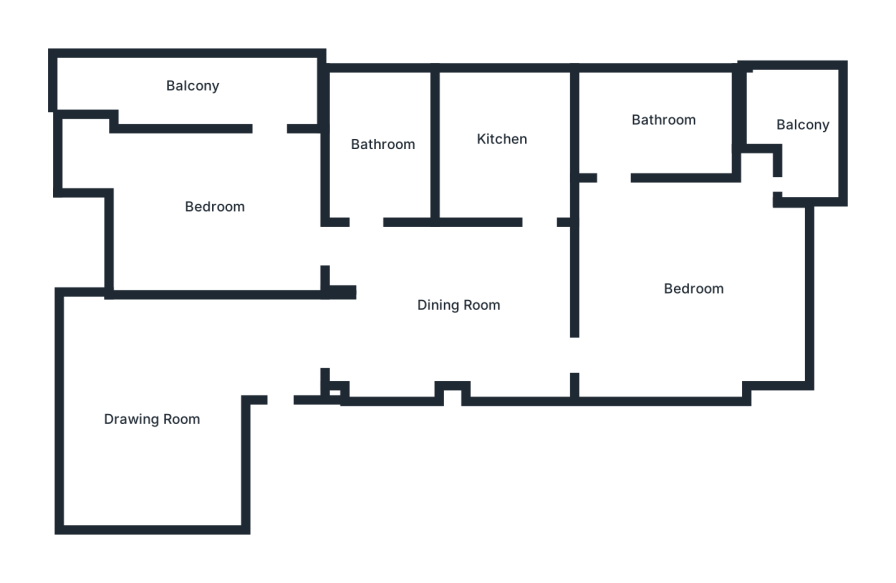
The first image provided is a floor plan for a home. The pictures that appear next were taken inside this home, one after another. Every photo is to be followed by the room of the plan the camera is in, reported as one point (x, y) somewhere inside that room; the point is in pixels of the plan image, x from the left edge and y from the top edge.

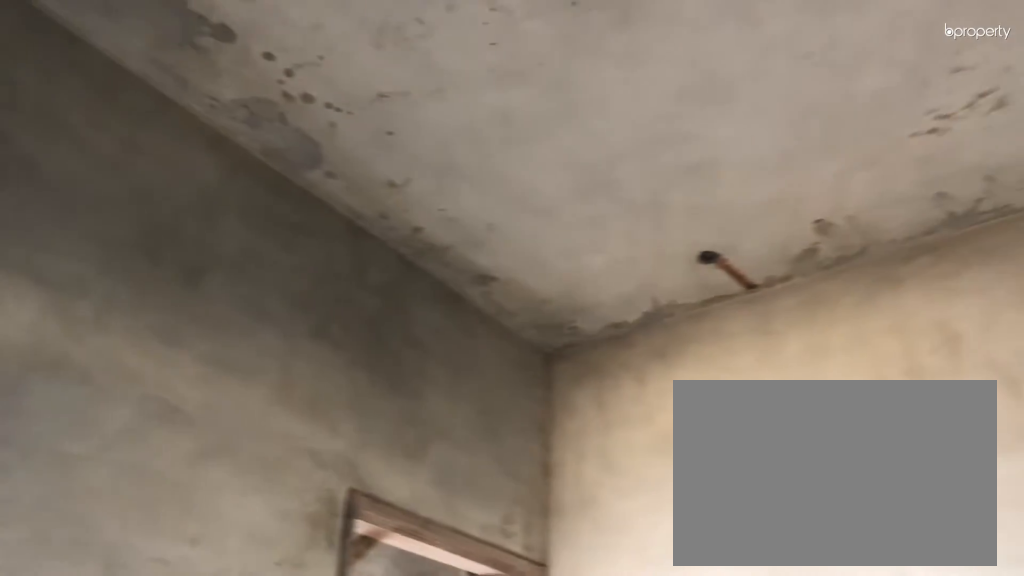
(451, 305)
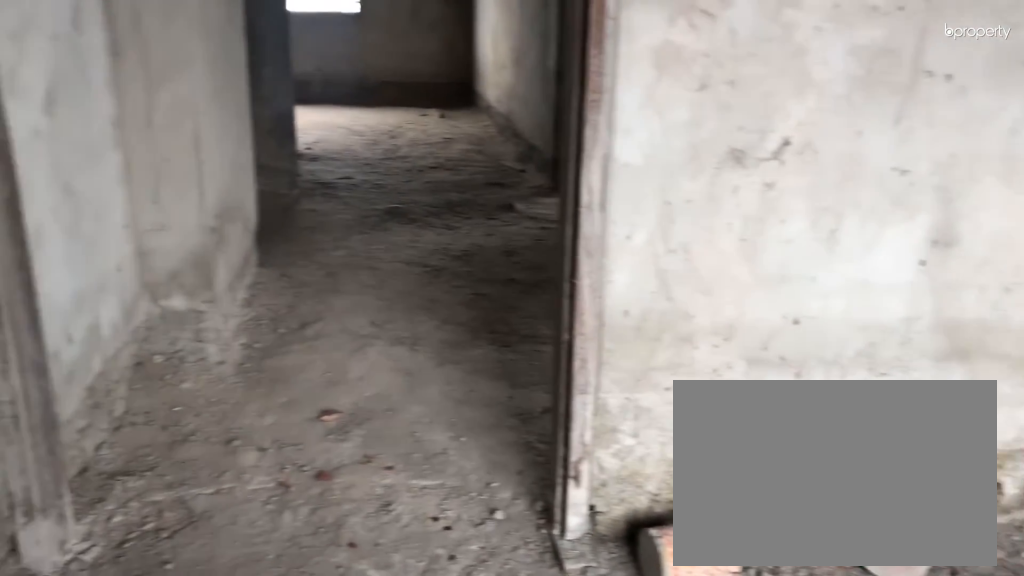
(695, 290)
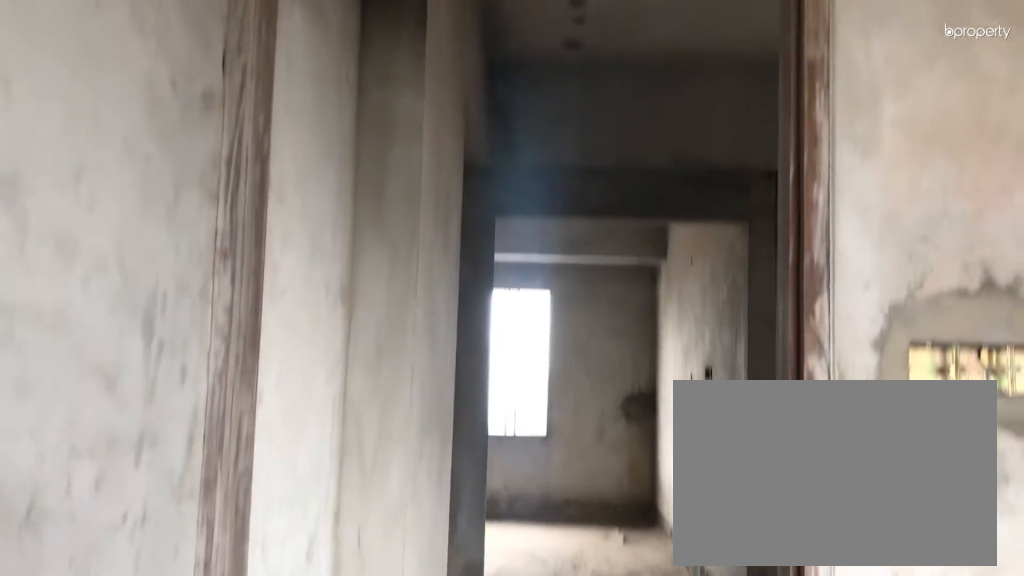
(695, 290)
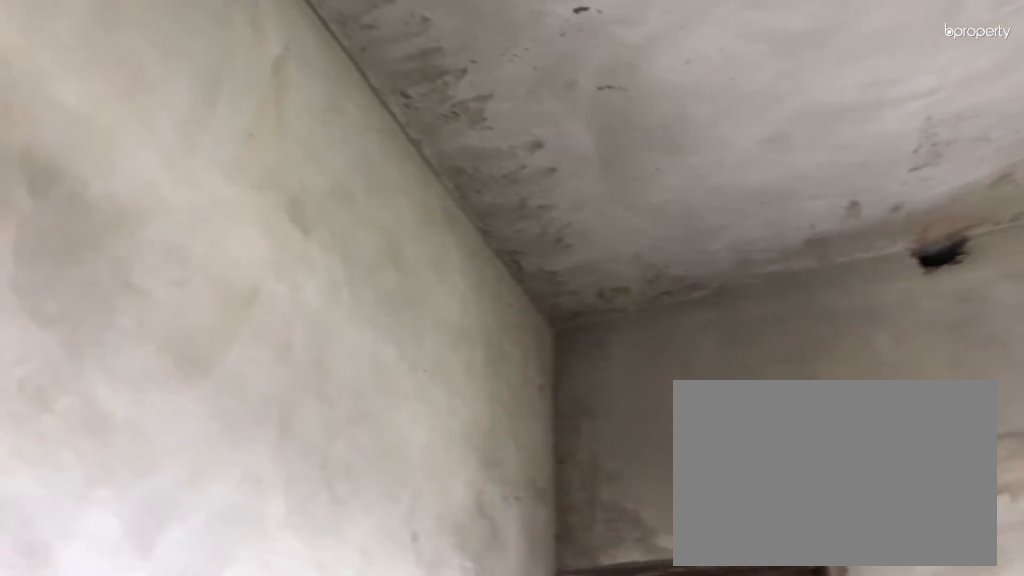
(695, 290)
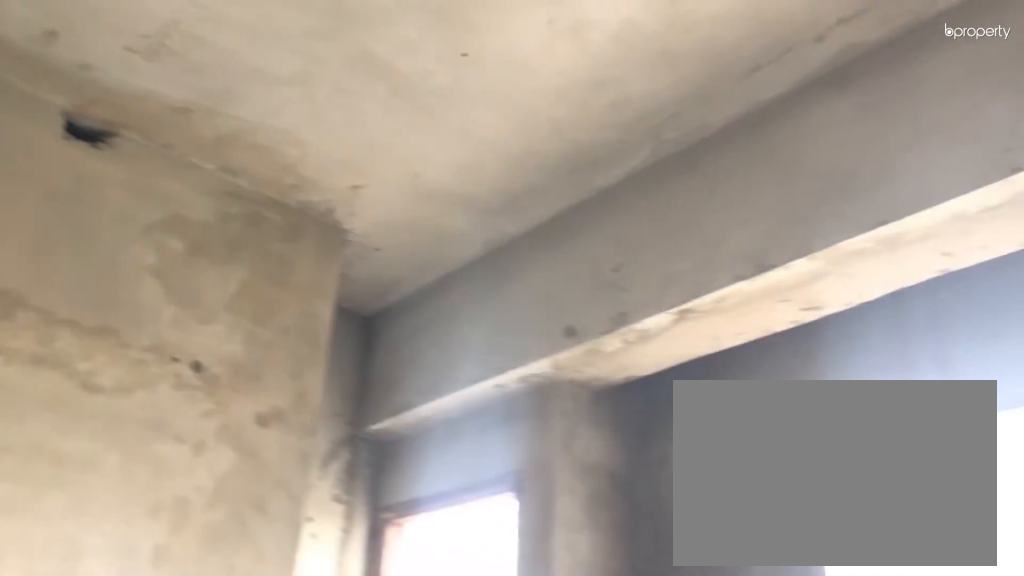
(695, 290)
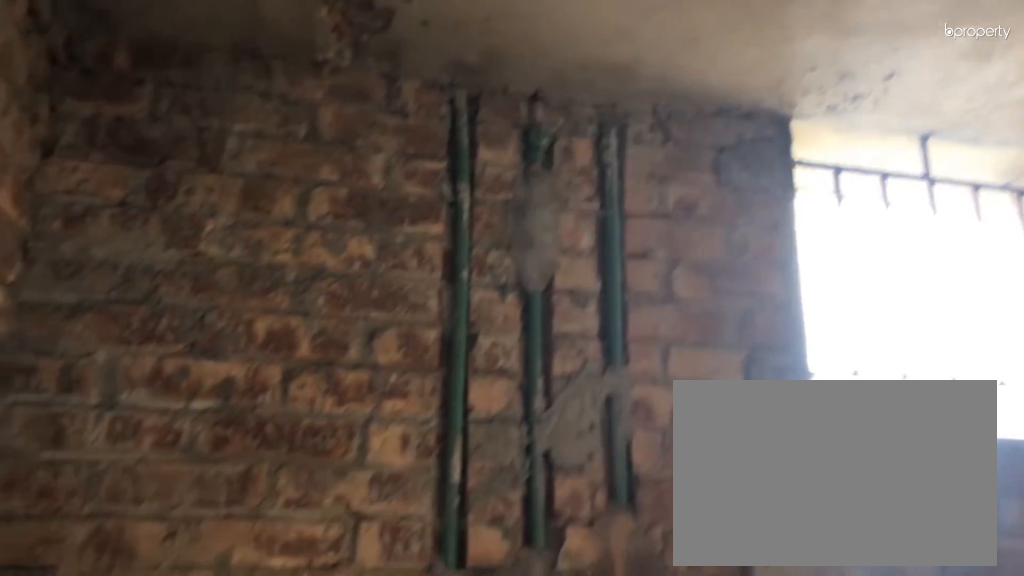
(664, 118)
